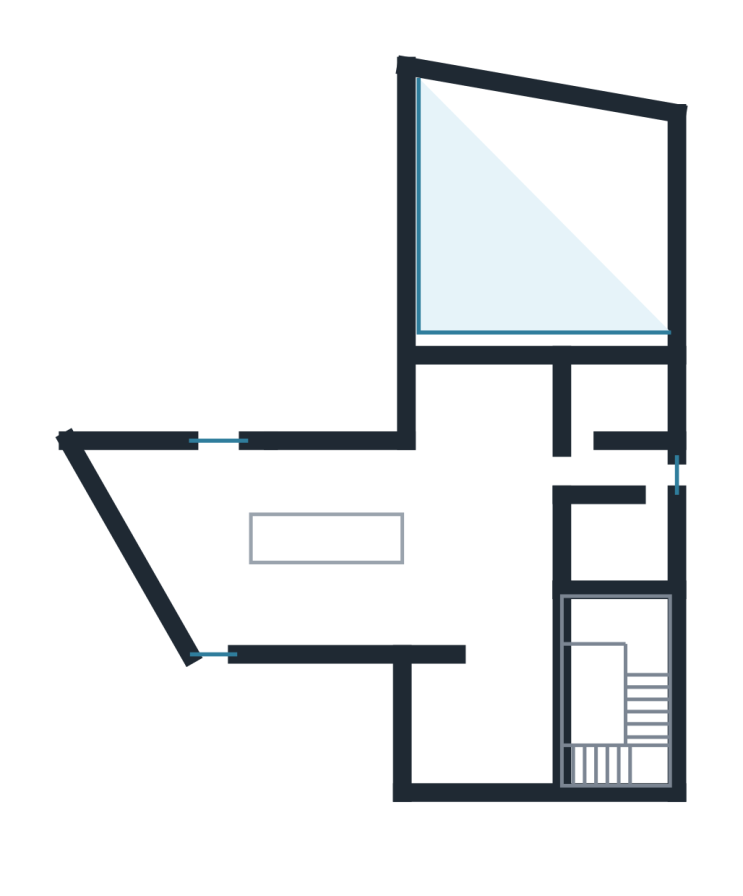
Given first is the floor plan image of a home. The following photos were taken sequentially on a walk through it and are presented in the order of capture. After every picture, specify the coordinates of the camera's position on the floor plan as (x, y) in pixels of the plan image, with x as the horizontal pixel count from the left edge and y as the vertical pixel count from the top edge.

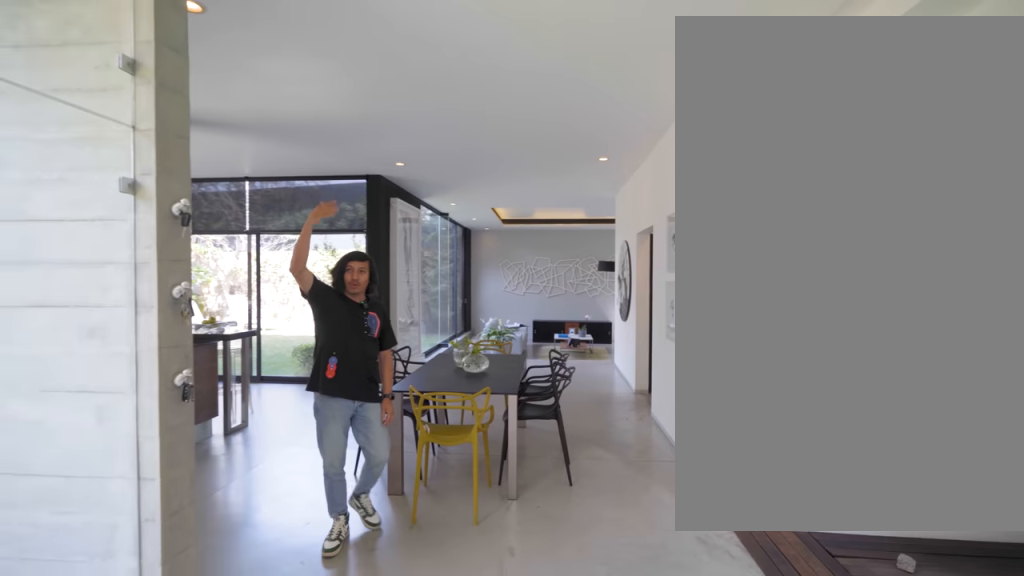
(520, 673)
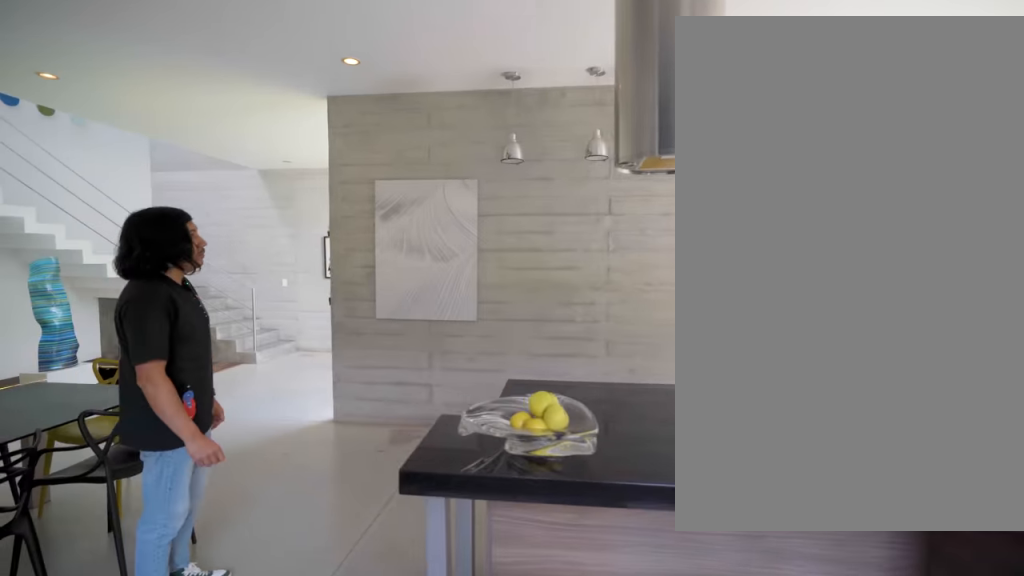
(411, 474)
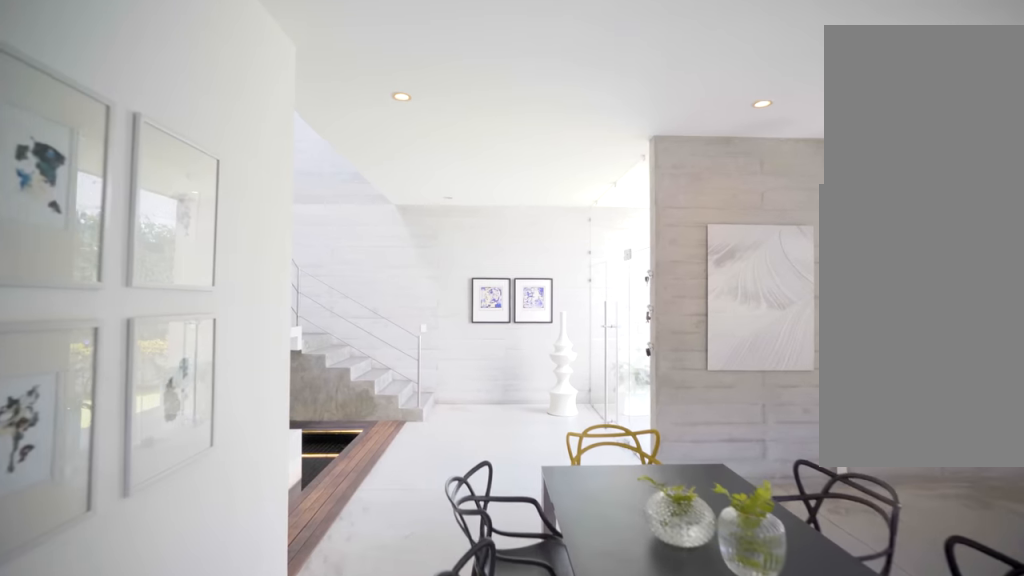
(472, 416)
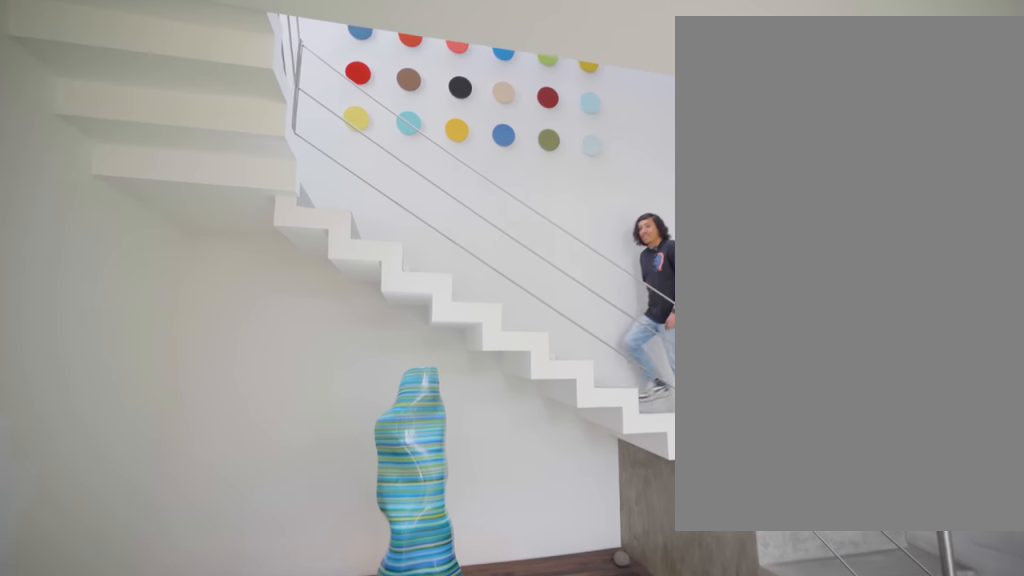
(526, 677)
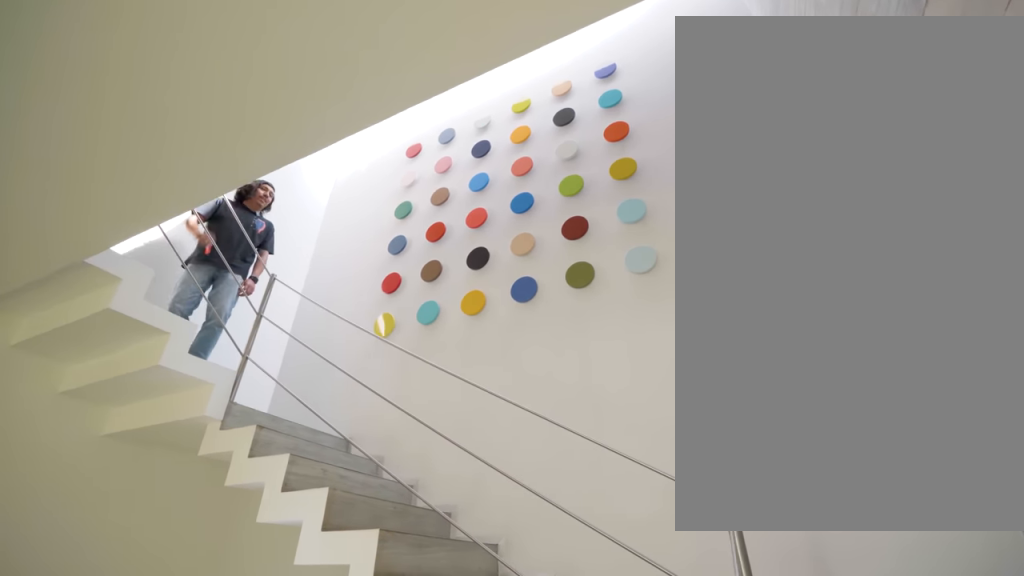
(525, 691)
